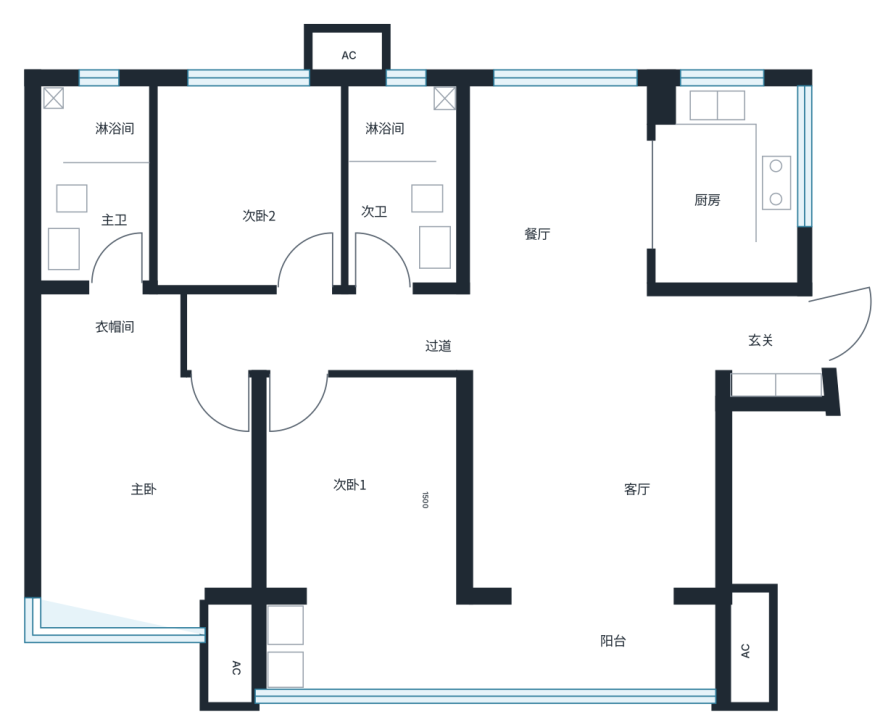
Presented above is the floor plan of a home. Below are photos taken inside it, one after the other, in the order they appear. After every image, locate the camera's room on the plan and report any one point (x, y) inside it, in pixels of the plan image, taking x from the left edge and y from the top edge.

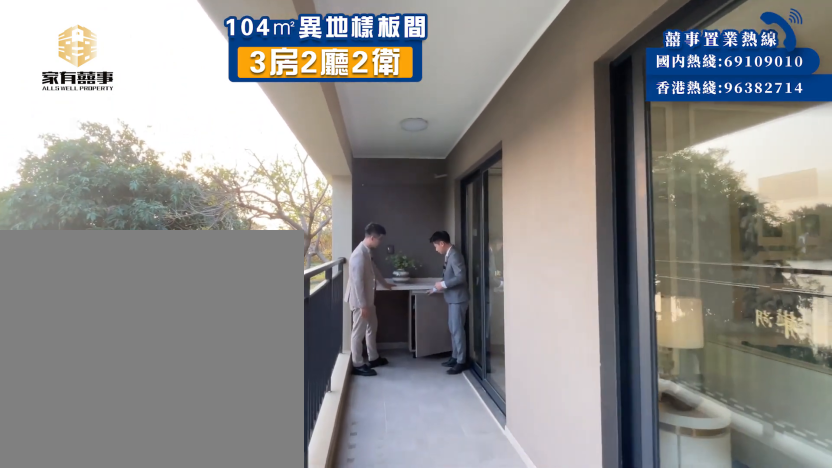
(378, 636)
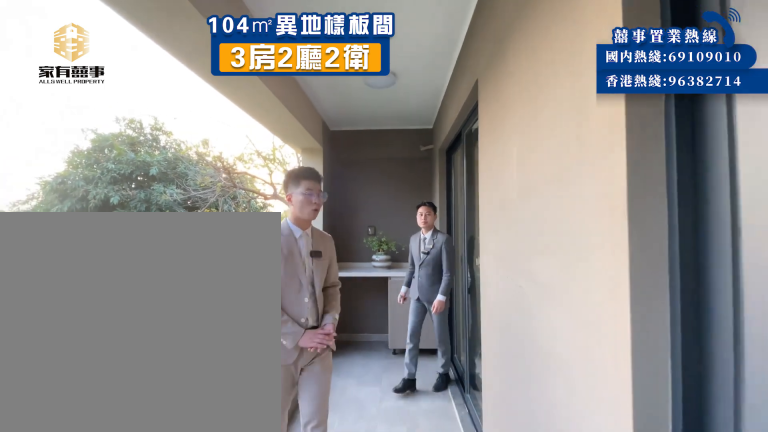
(492, 640)
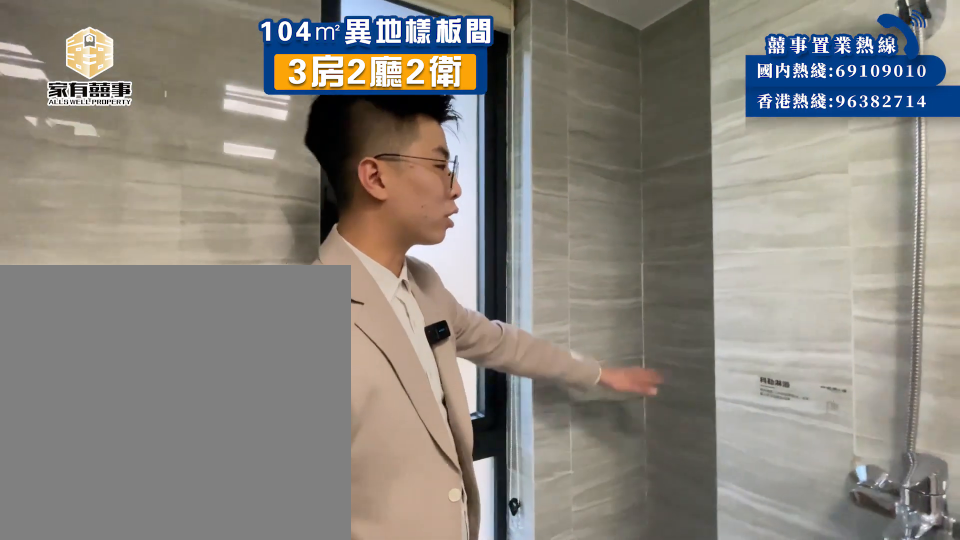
(382, 215)
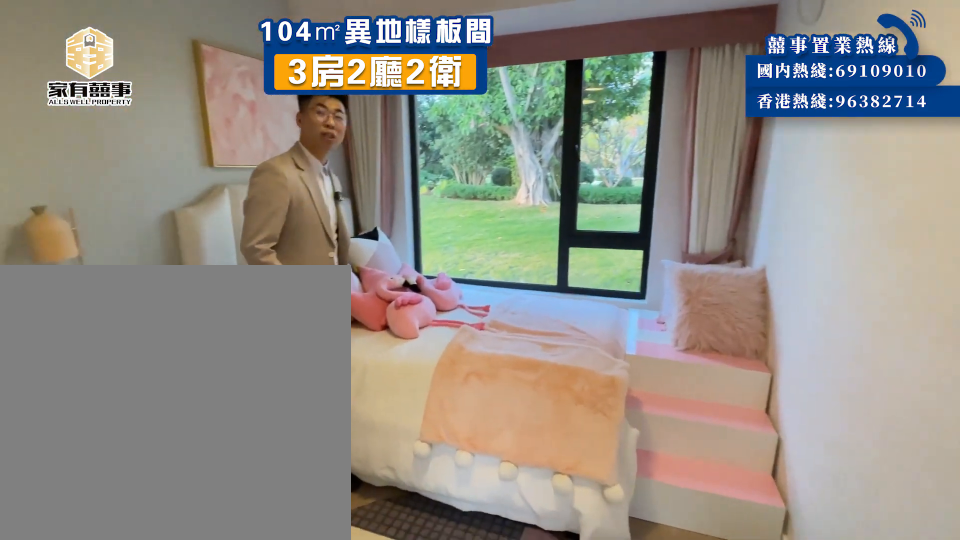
(298, 252)
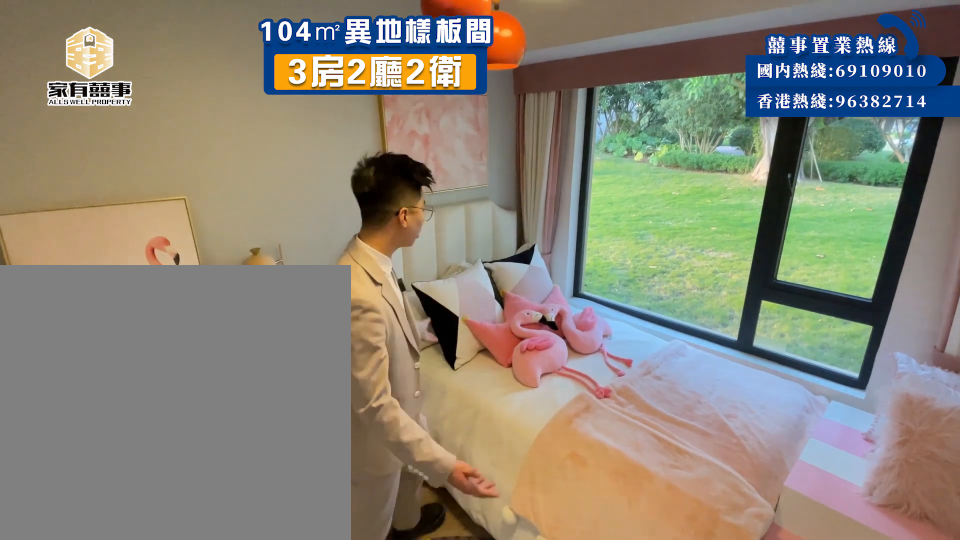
(298, 252)
